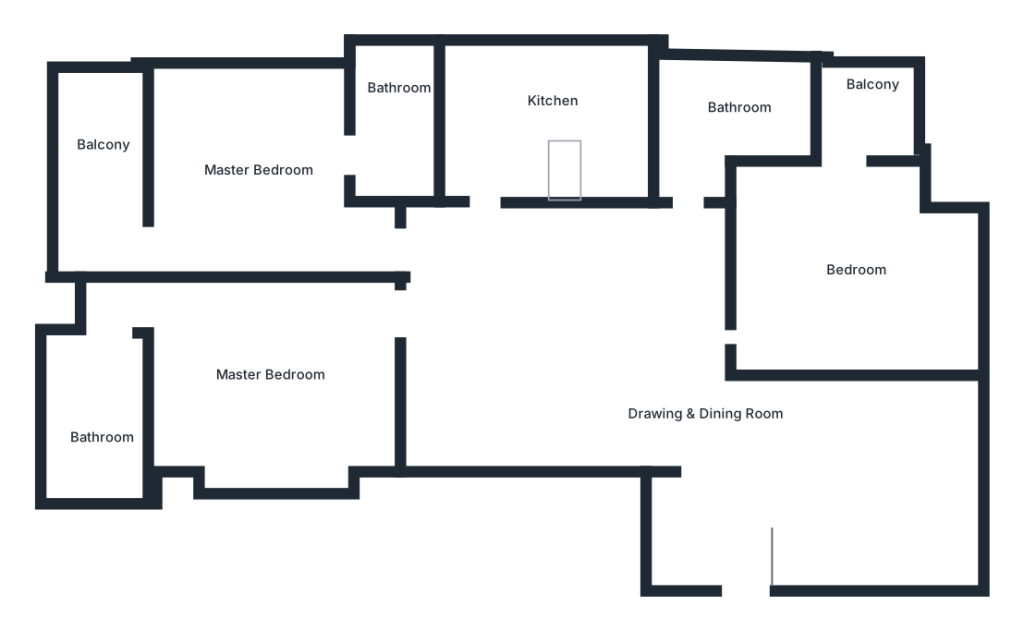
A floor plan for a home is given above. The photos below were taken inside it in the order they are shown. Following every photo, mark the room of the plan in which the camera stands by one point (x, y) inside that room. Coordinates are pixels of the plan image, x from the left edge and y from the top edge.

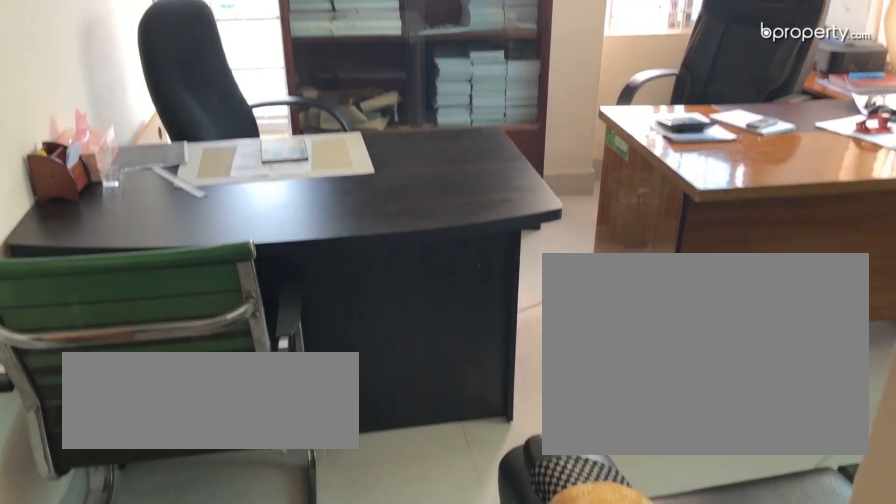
(246, 170)
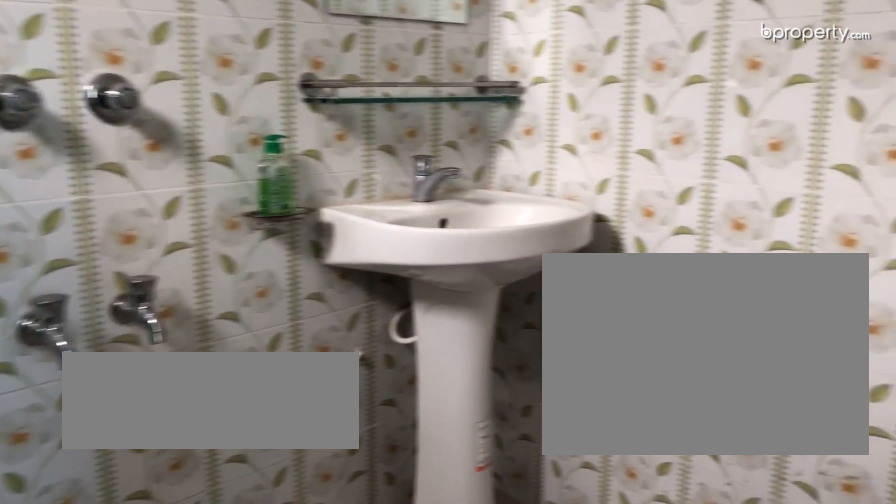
(385, 141)
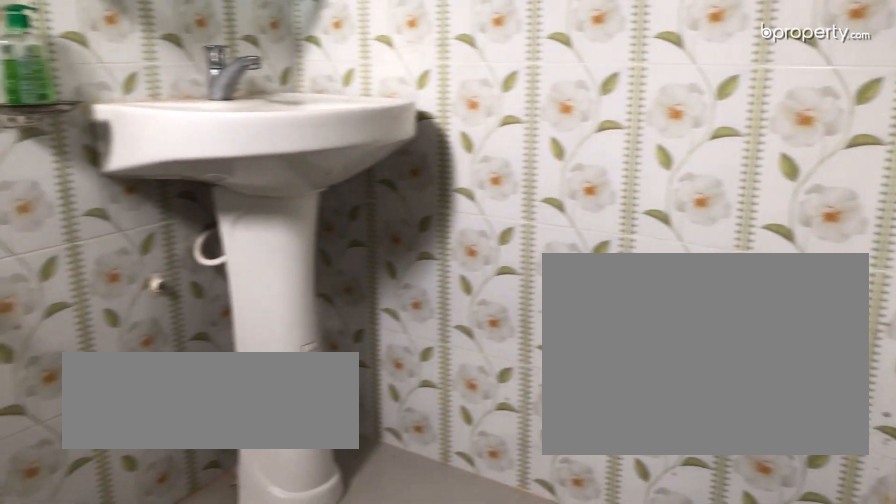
(385, 141)
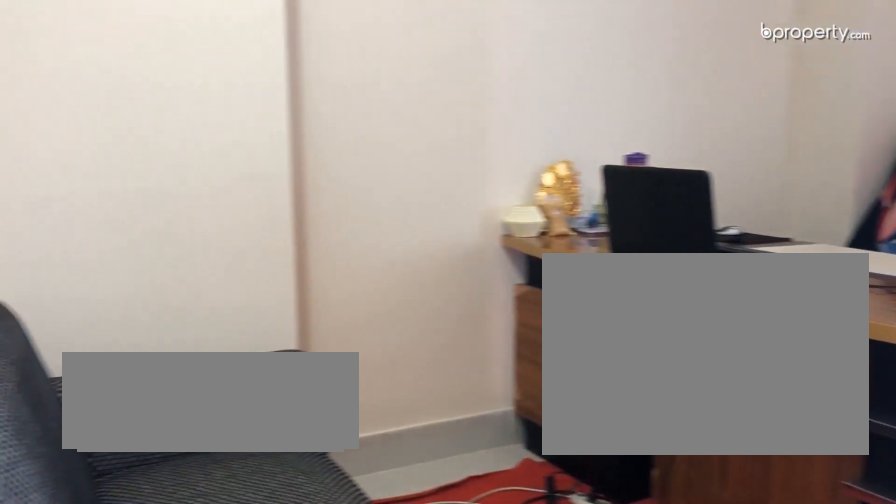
(286, 375)
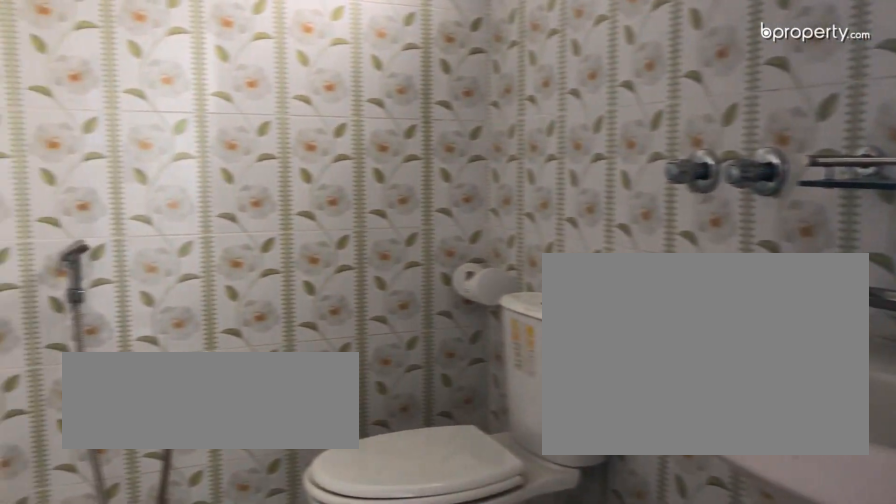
(81, 414)
